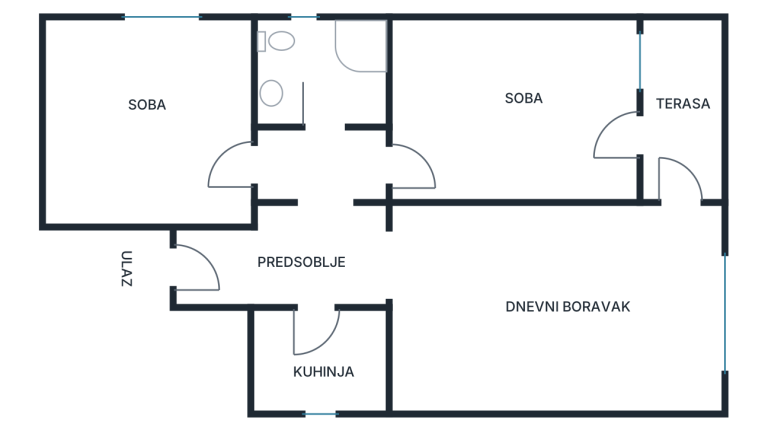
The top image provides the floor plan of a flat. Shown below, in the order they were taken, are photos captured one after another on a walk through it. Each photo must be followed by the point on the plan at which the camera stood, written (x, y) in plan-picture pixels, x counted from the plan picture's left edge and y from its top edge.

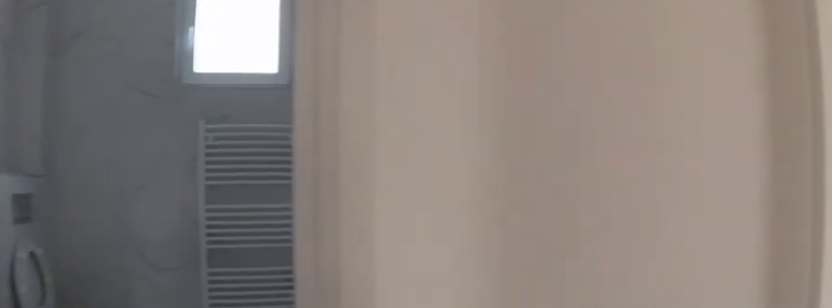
(329, 195)
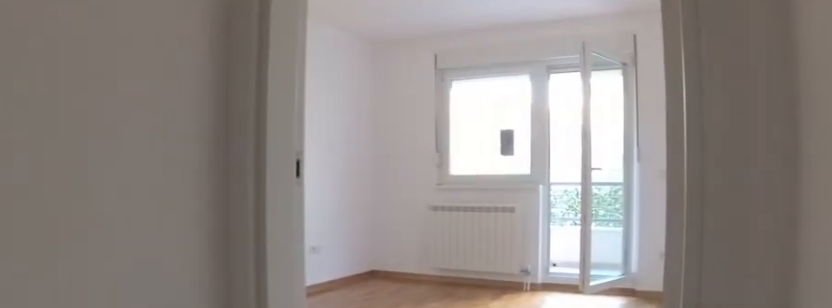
(332, 175)
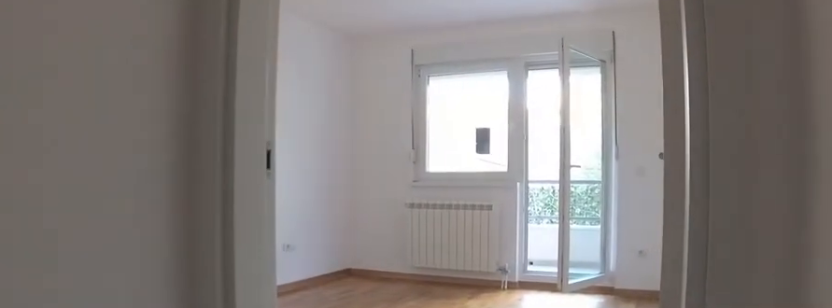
(340, 169)
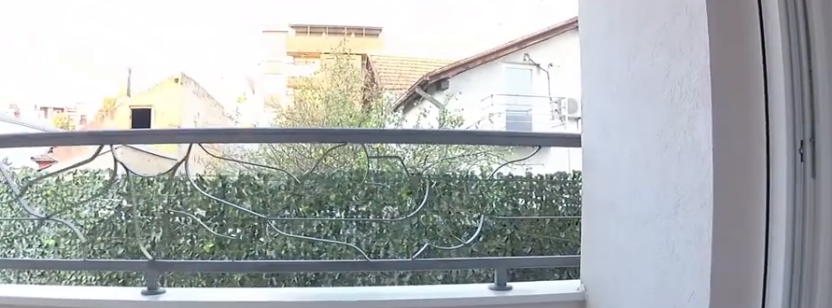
(599, 147)
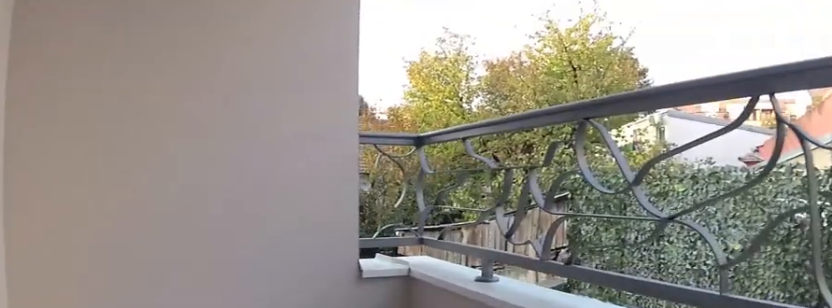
(681, 145)
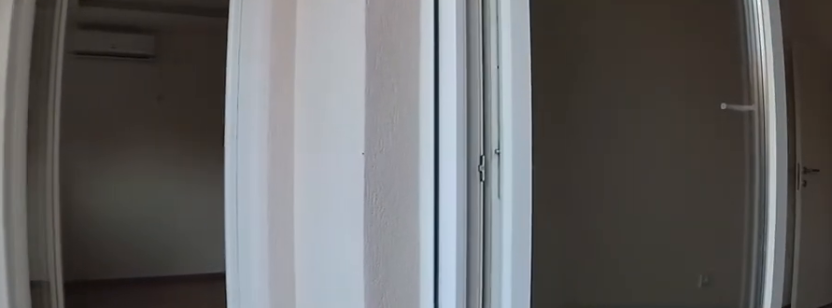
(683, 117)
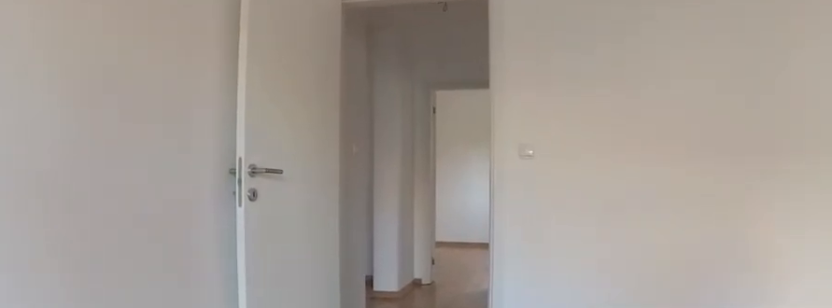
(638, 141)
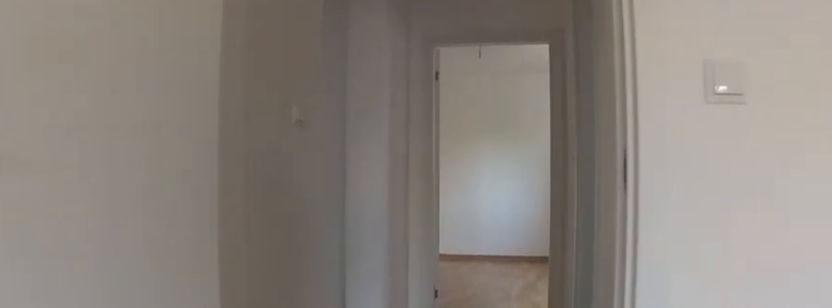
(535, 148)
